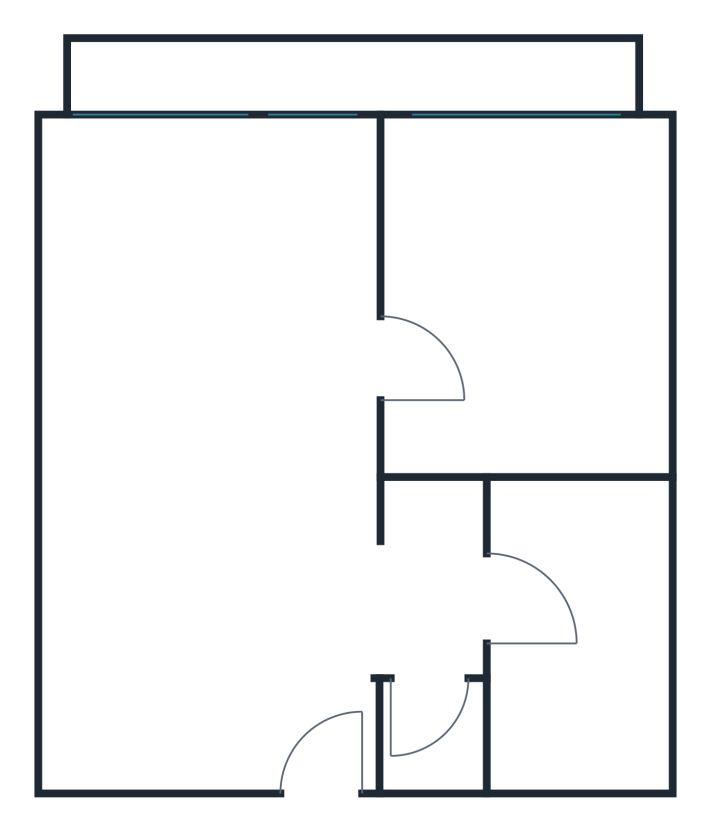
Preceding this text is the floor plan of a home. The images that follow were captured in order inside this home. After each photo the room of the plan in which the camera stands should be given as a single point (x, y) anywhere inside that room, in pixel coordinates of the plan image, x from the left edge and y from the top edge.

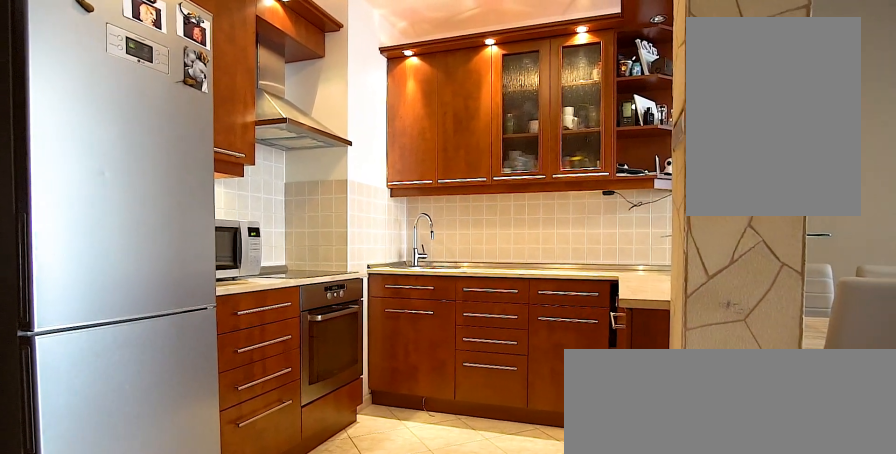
(326, 699)
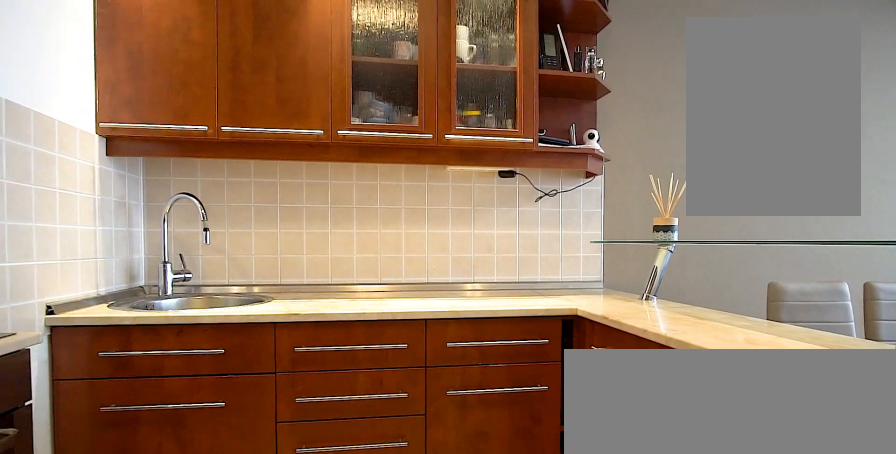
(200, 637)
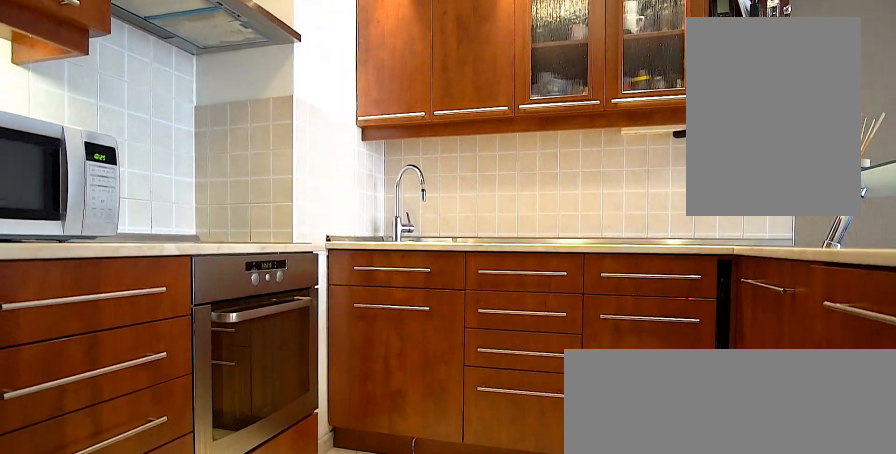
(199, 637)
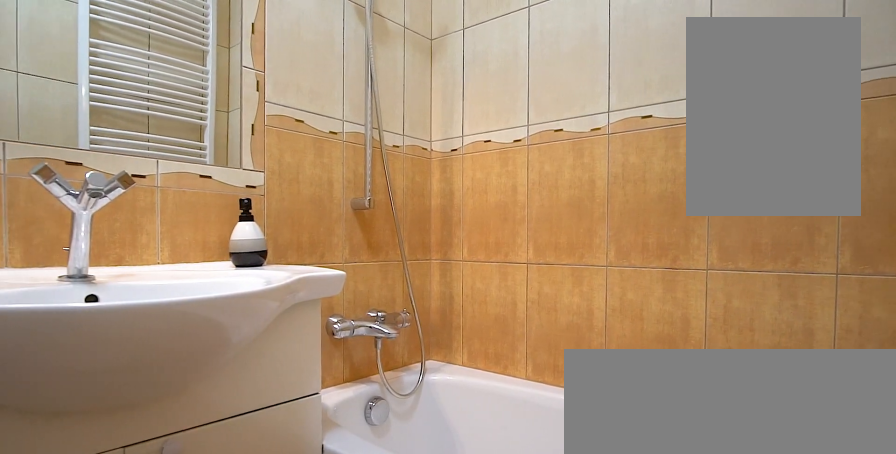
(562, 620)
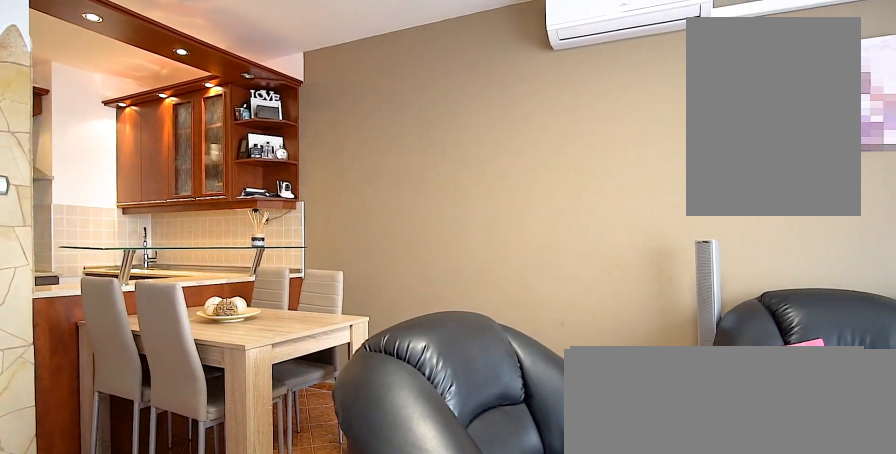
(223, 336)
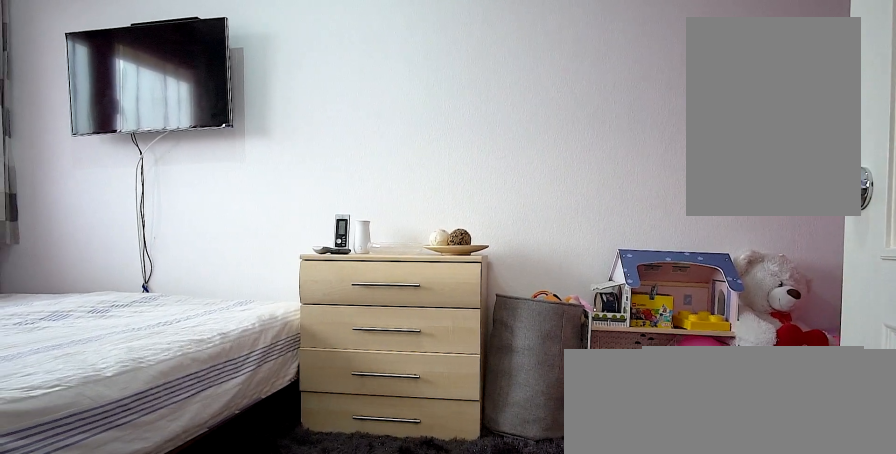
(517, 322)
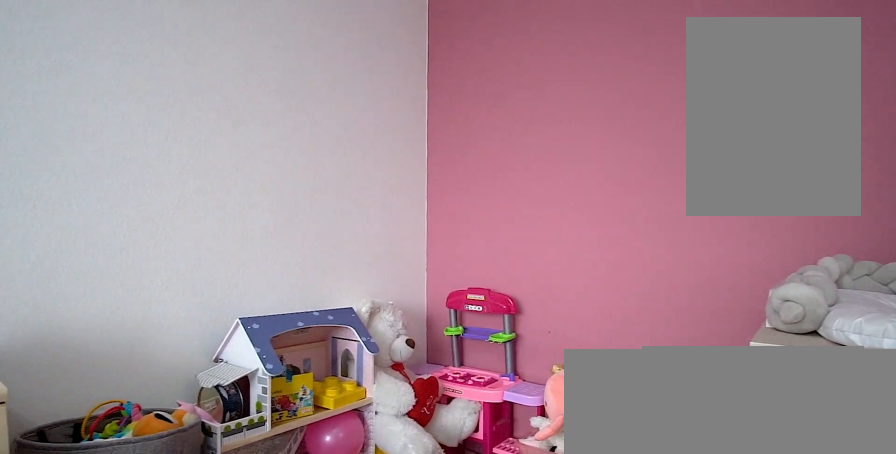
(517, 322)
